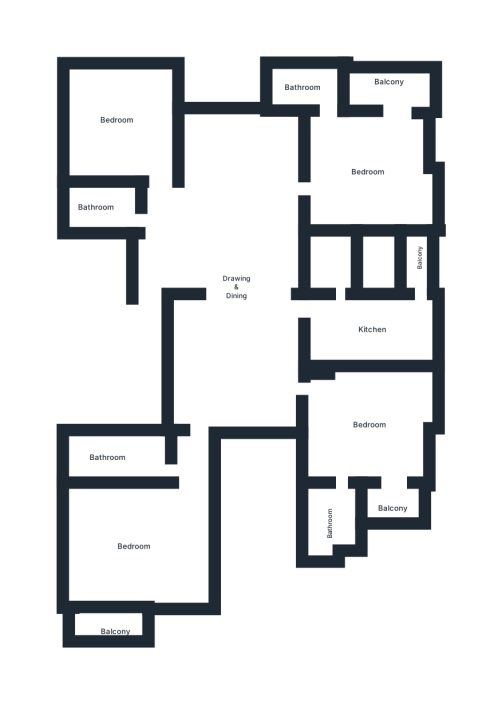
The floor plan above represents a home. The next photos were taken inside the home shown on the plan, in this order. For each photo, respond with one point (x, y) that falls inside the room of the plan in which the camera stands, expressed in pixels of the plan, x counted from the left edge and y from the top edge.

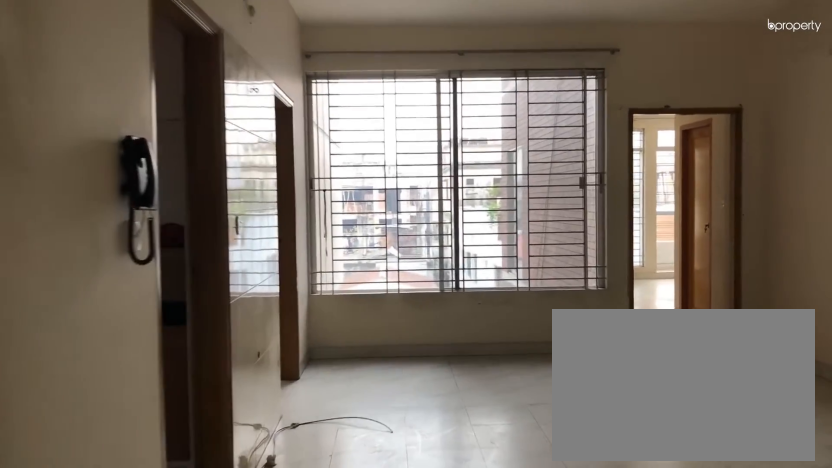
(234, 245)
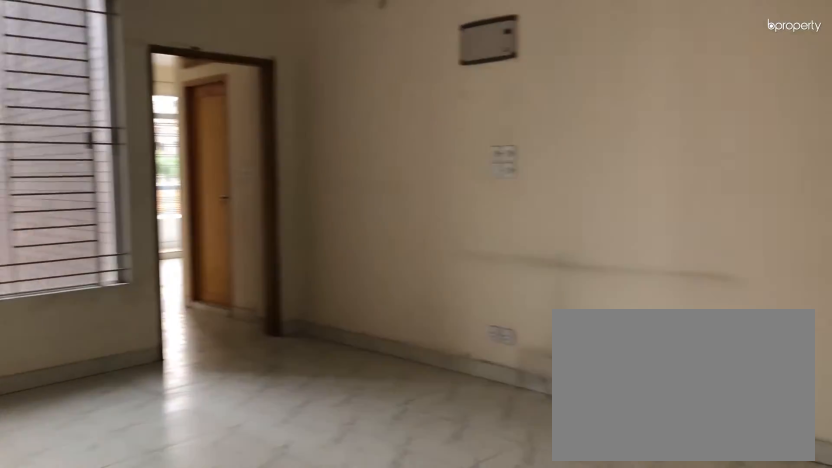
(234, 245)
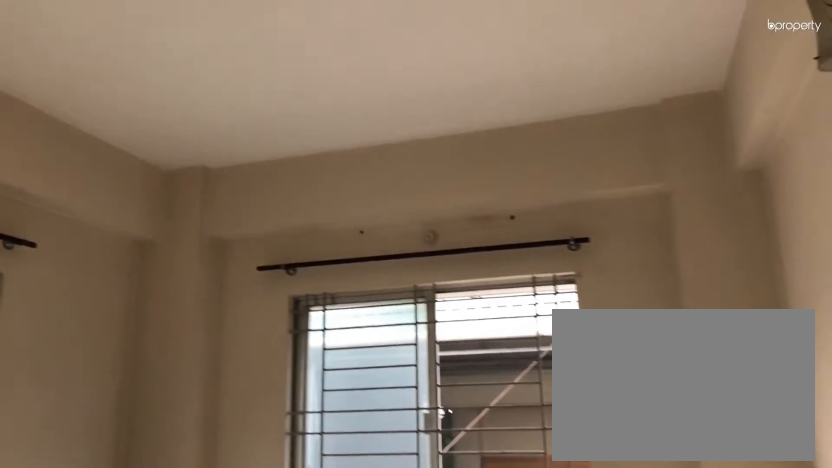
(125, 125)
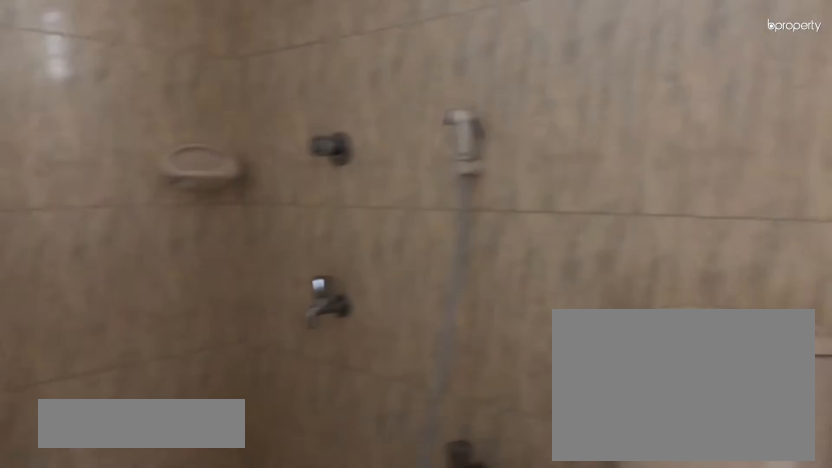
(309, 90)
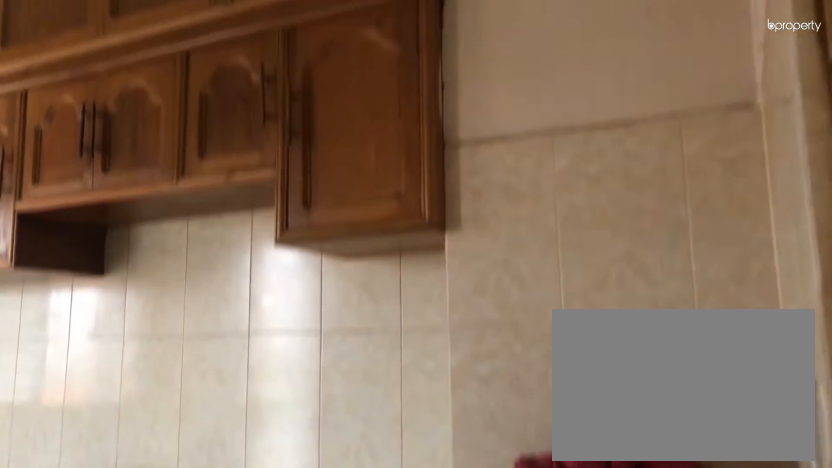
(364, 329)
